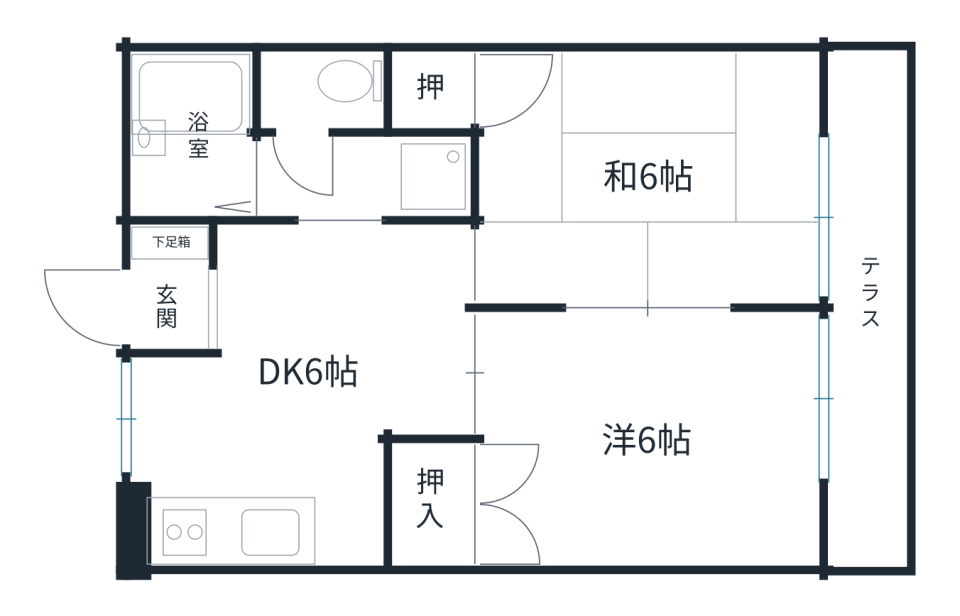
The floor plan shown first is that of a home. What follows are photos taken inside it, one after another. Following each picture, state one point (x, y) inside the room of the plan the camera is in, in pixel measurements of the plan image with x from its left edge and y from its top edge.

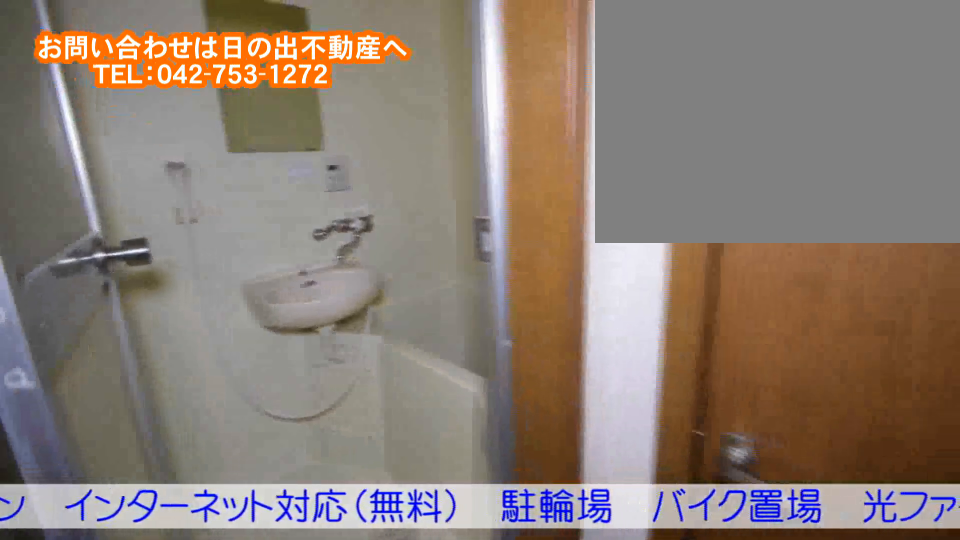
(195, 157)
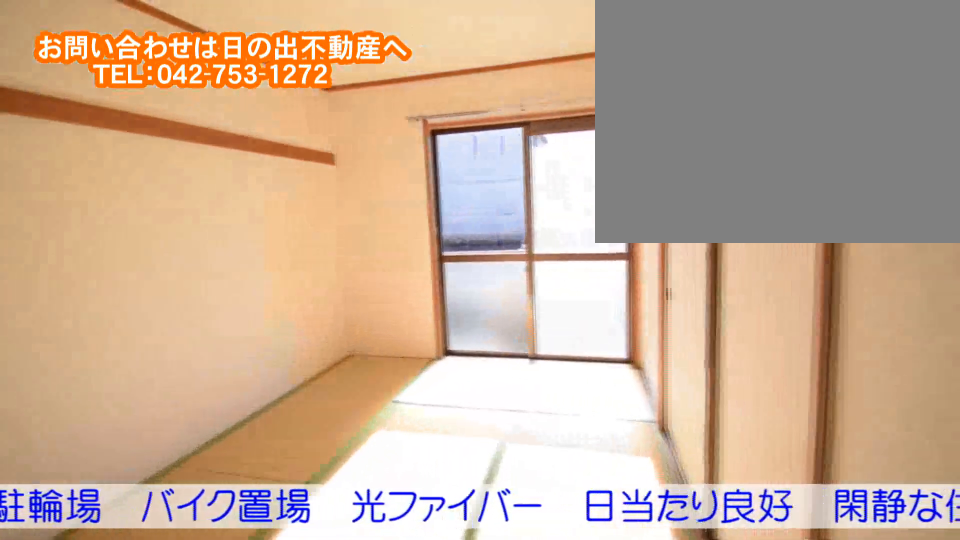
(731, 176)
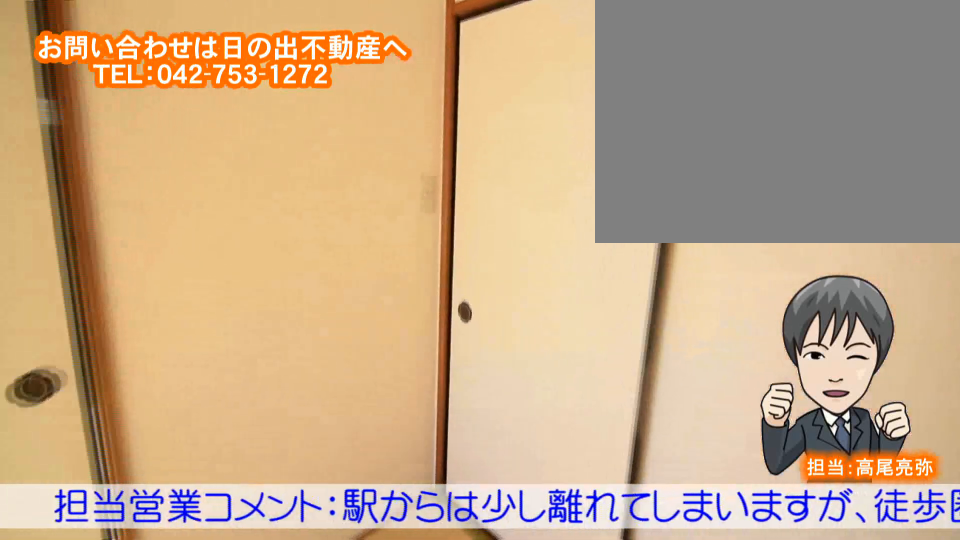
(731, 176)
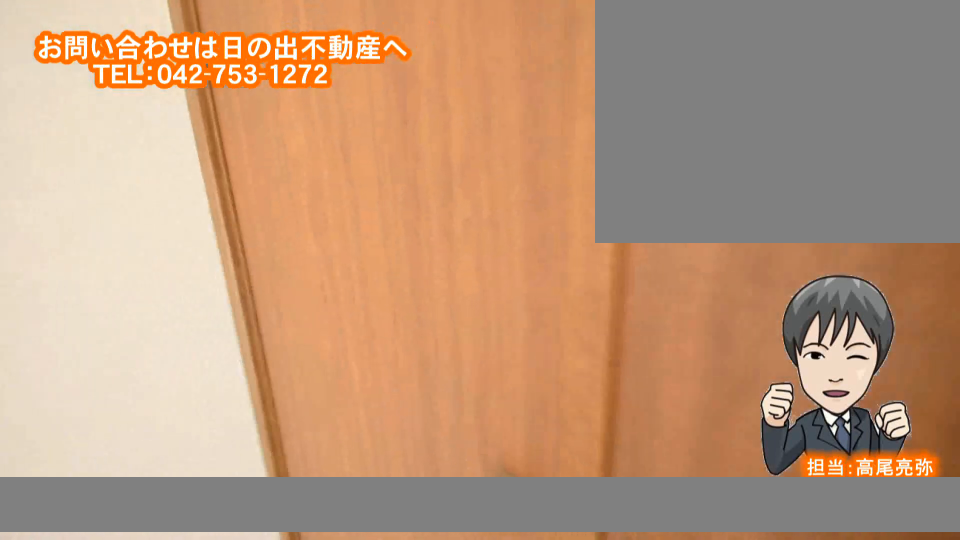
(739, 429)
